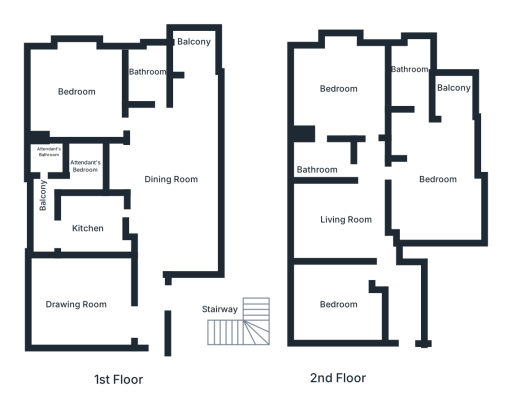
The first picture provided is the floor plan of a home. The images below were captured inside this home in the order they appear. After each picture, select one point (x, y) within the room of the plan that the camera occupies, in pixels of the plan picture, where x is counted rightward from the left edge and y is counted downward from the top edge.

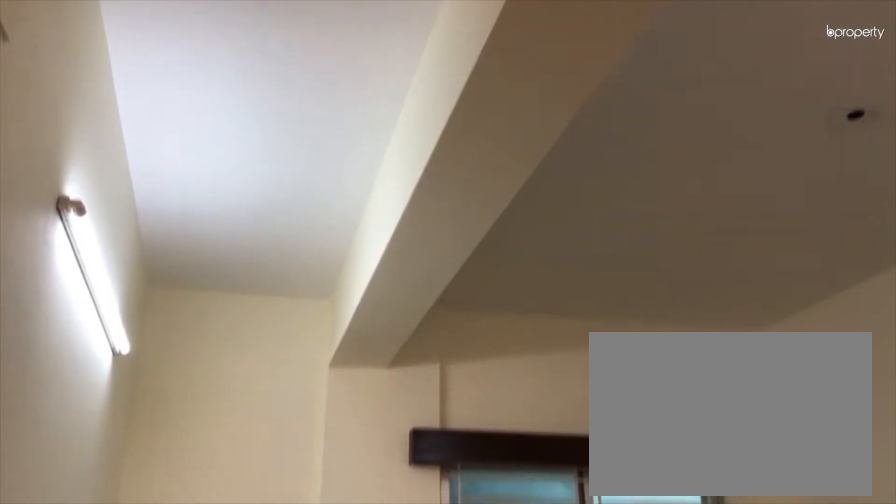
(339, 214)
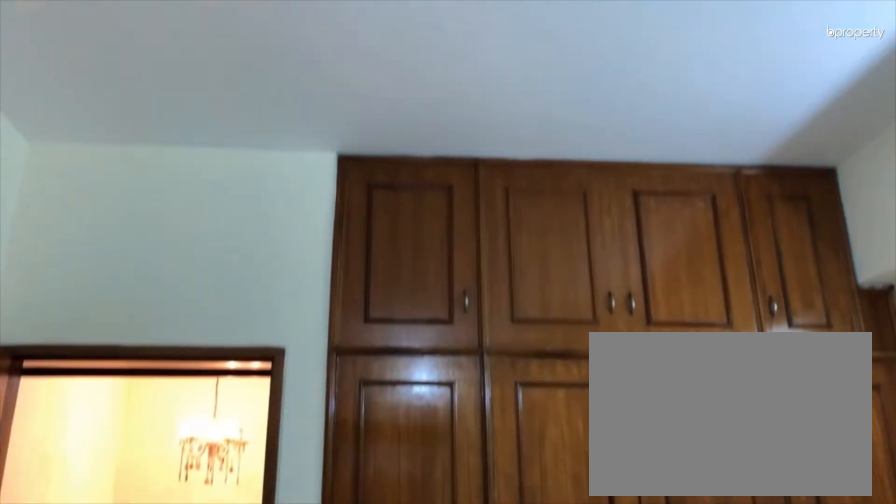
(334, 305)
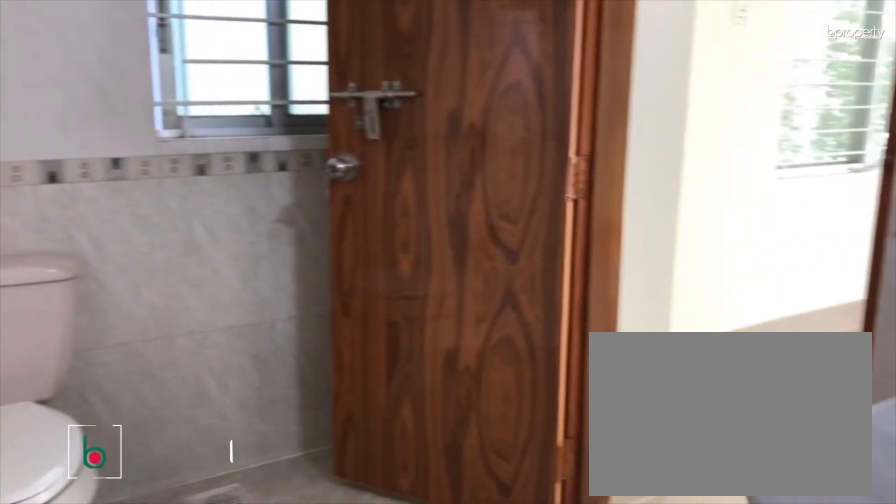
(328, 161)
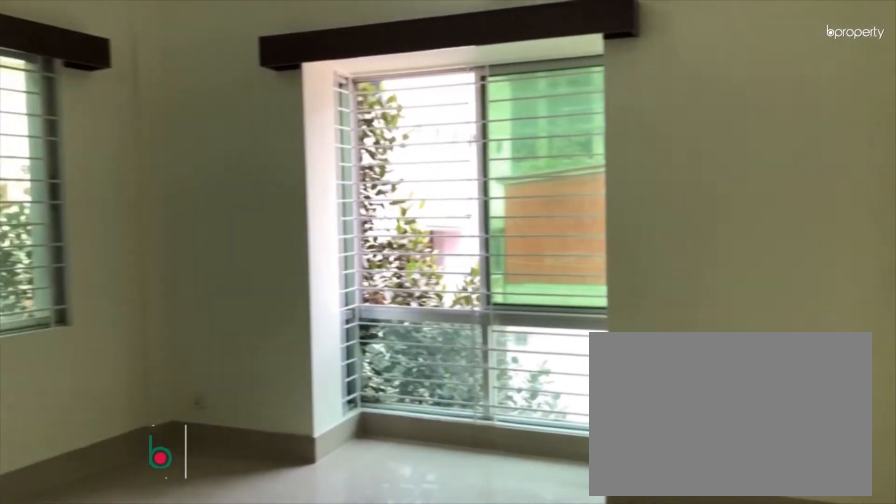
(331, 83)
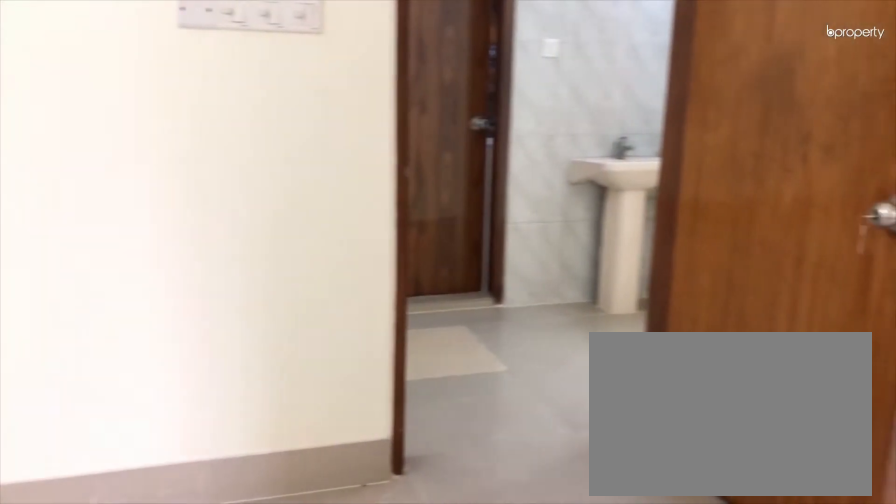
(437, 191)
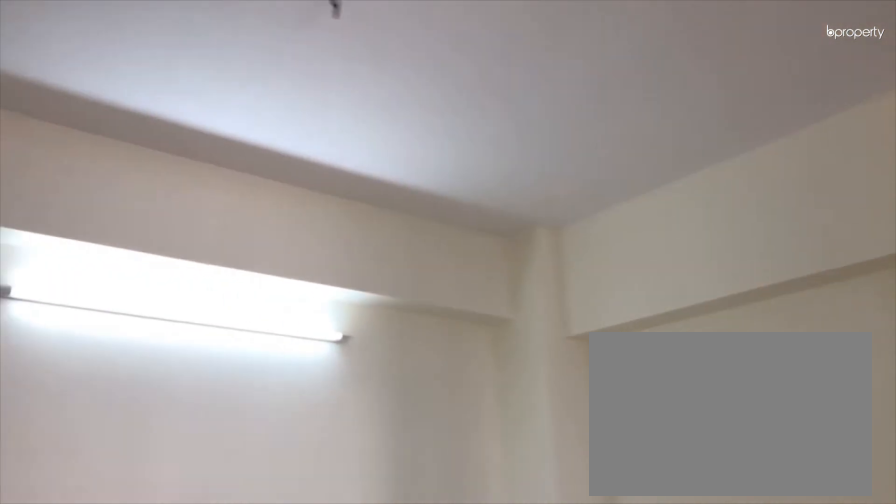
(437, 191)
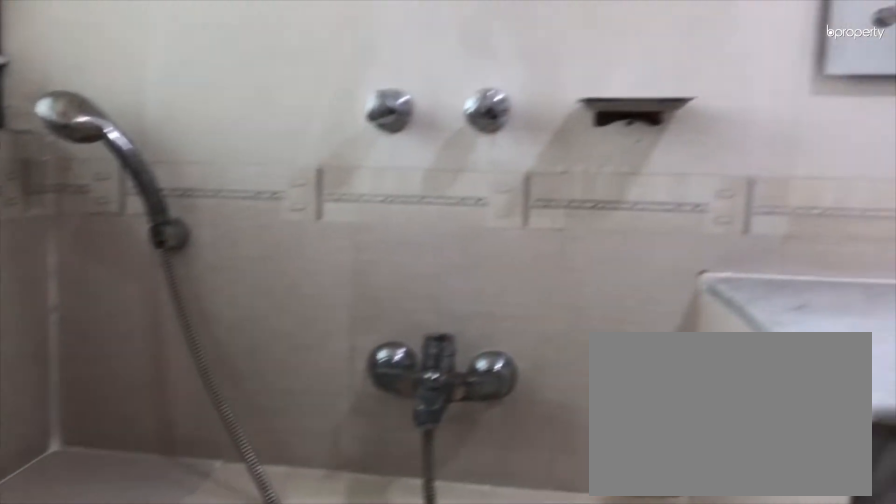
(407, 75)
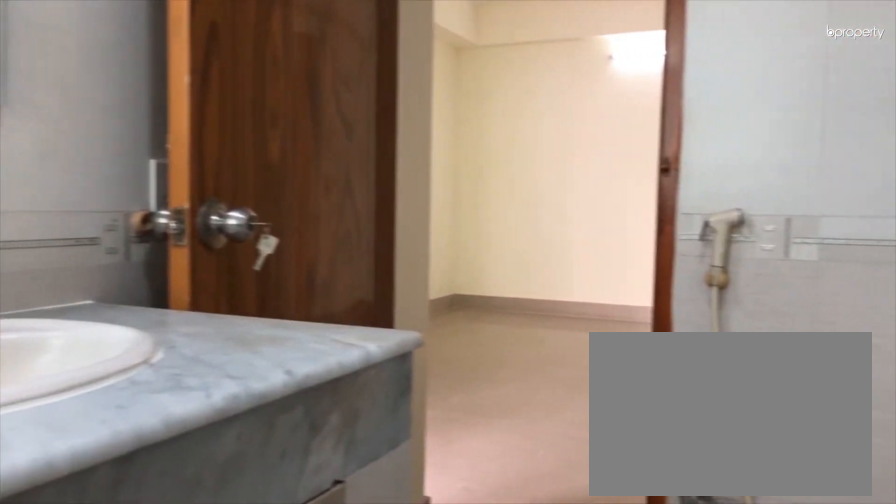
(407, 75)
